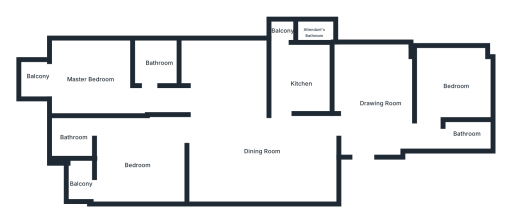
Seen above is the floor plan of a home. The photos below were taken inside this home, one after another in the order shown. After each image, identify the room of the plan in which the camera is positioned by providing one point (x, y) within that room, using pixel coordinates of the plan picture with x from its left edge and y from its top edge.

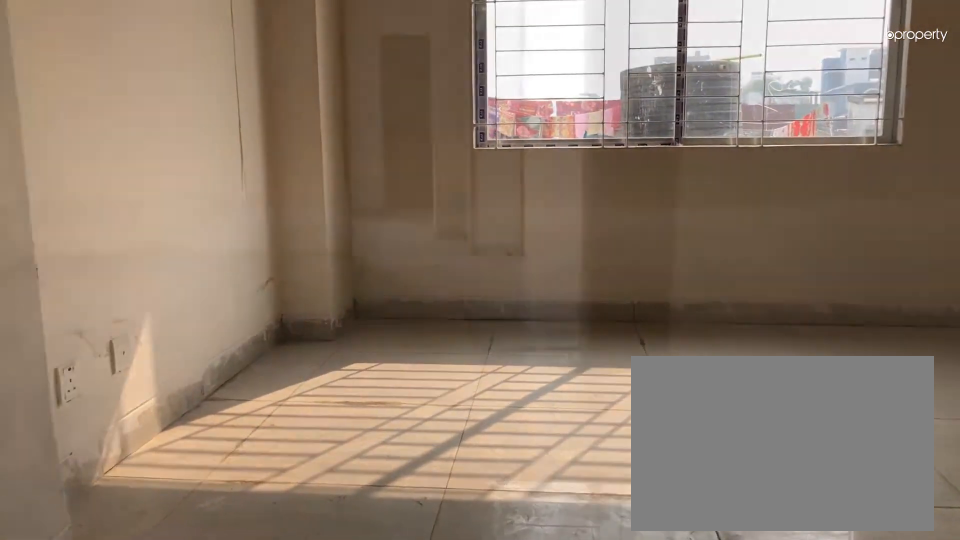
(382, 104)
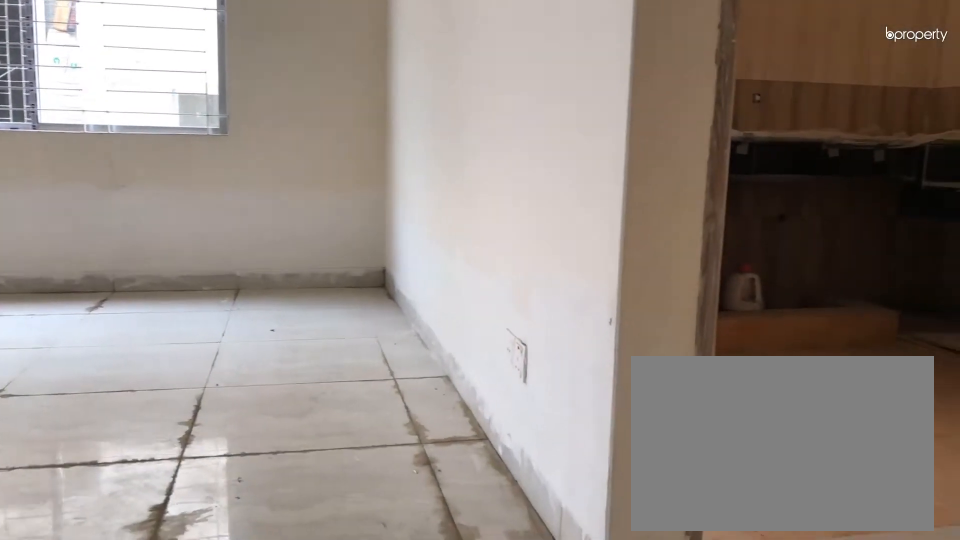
(264, 153)
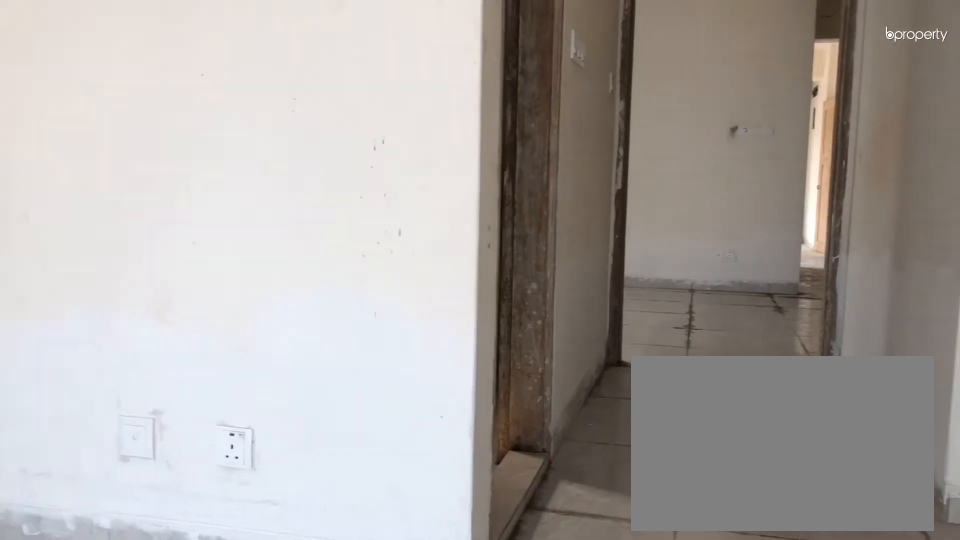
(88, 80)
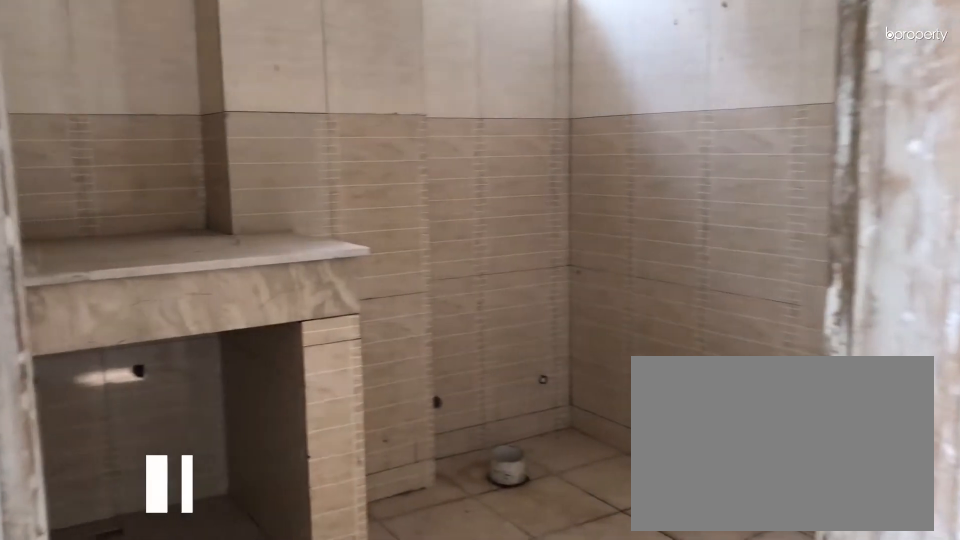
(158, 62)
